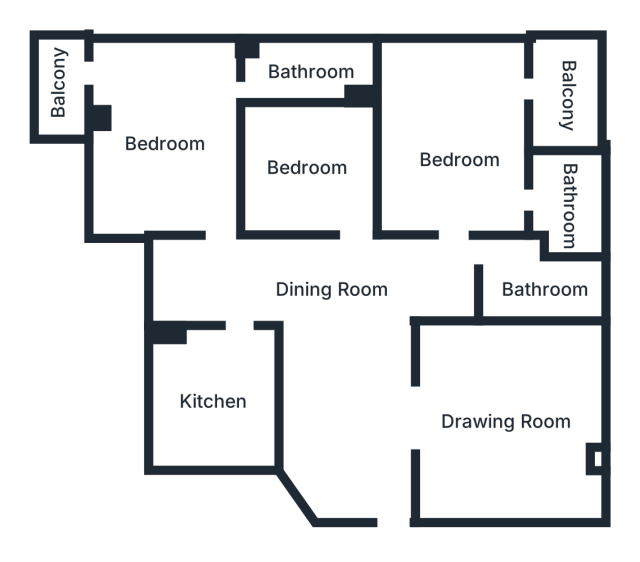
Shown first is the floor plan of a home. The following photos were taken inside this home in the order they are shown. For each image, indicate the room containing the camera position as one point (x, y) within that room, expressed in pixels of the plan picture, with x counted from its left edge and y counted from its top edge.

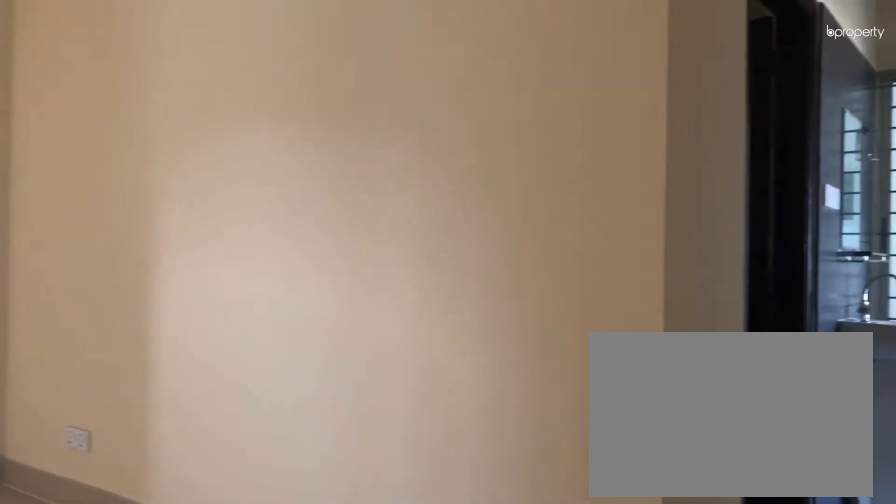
(336, 291)
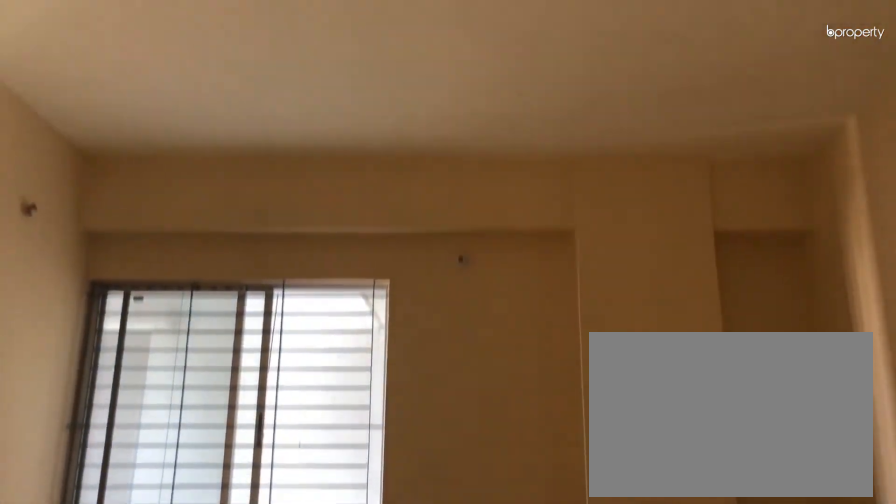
(511, 421)
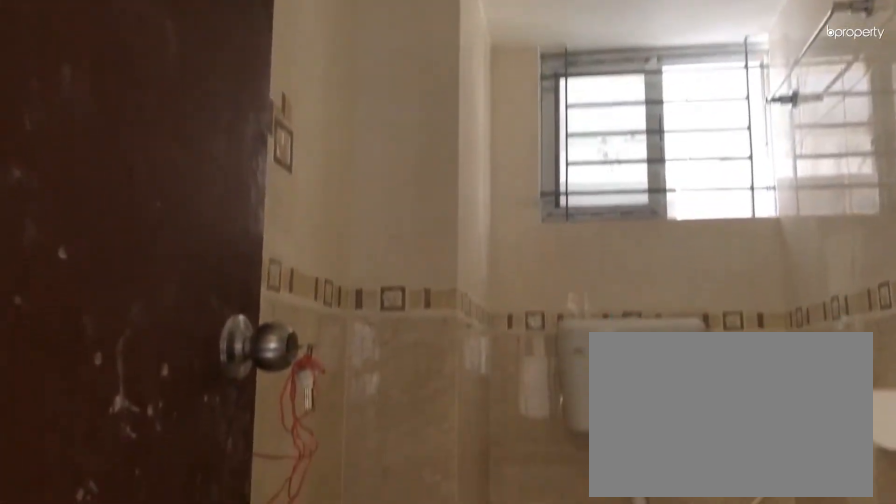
(540, 288)
